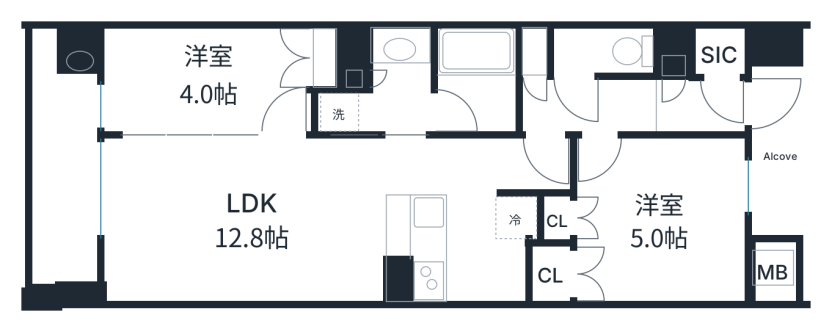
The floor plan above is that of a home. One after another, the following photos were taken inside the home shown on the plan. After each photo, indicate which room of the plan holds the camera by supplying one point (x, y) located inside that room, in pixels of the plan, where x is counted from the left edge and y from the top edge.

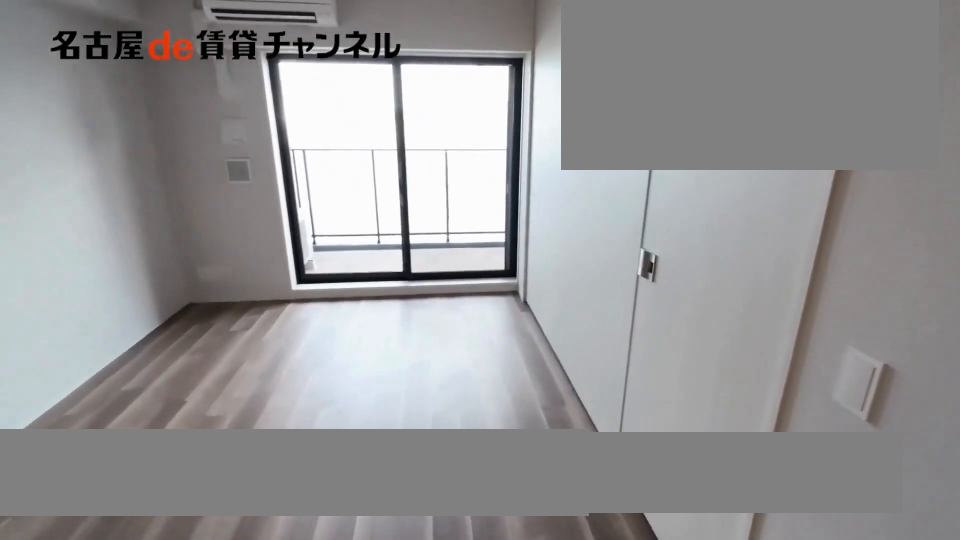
(240, 217)
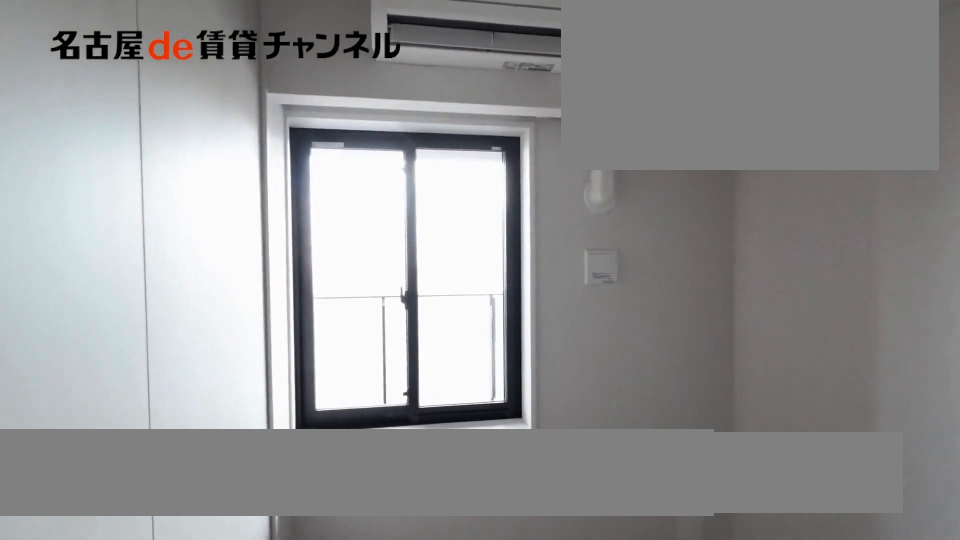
(204, 83)
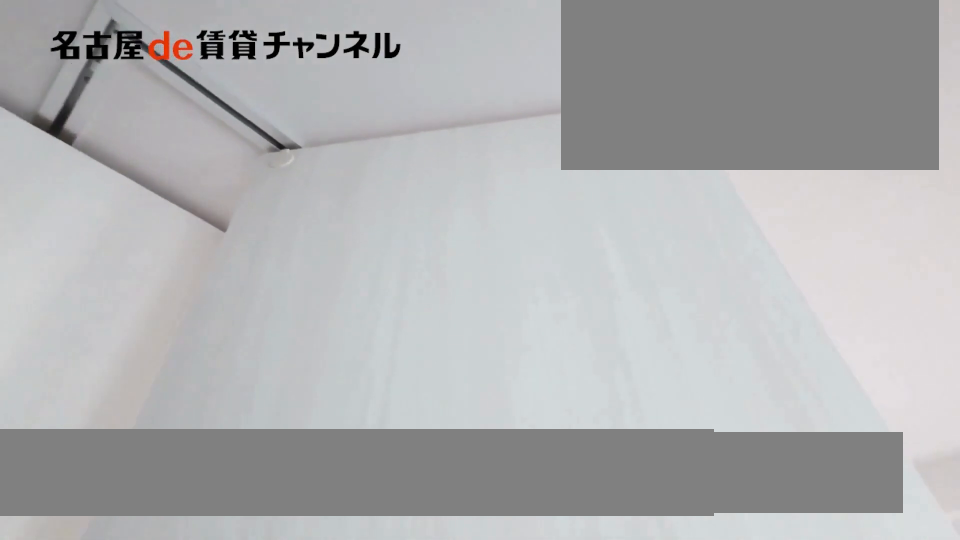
(204, 83)
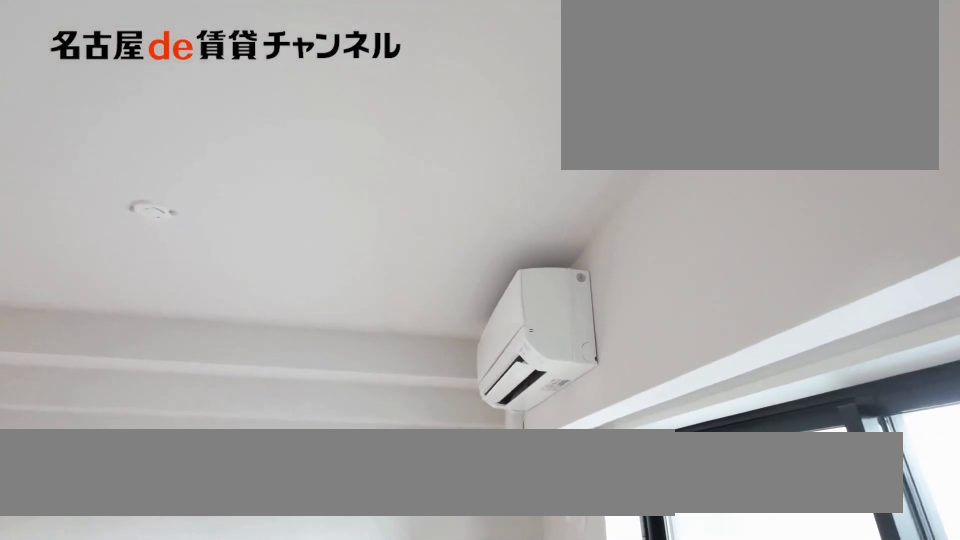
(240, 217)
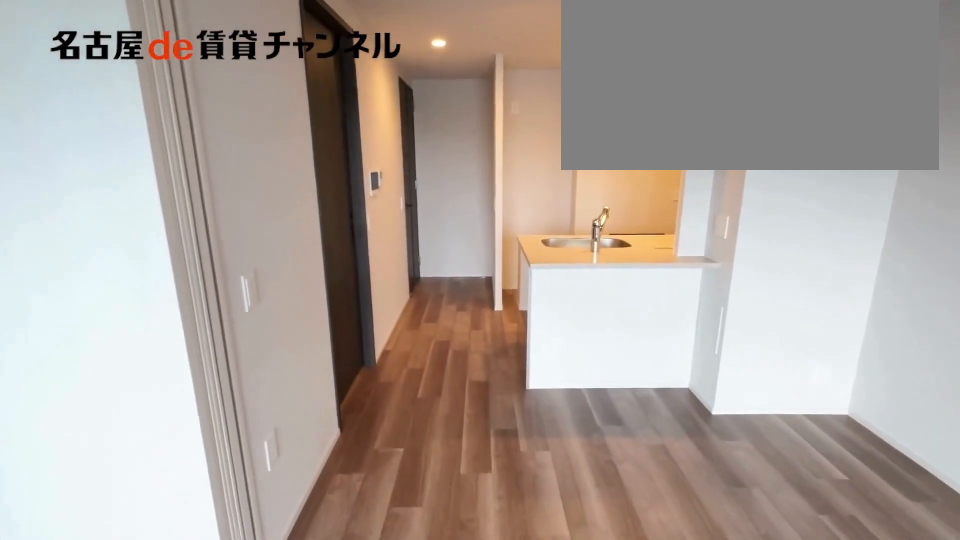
(240, 217)
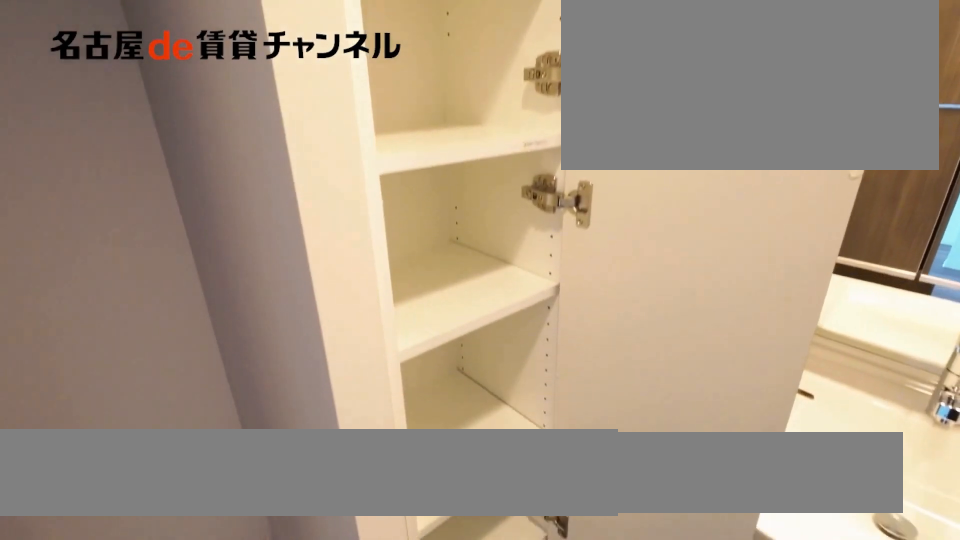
(377, 87)
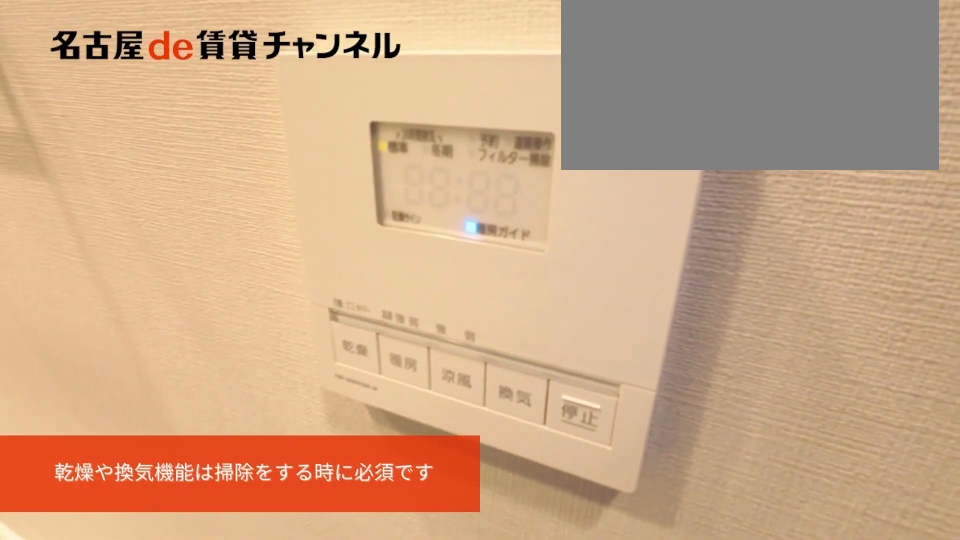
(377, 87)
